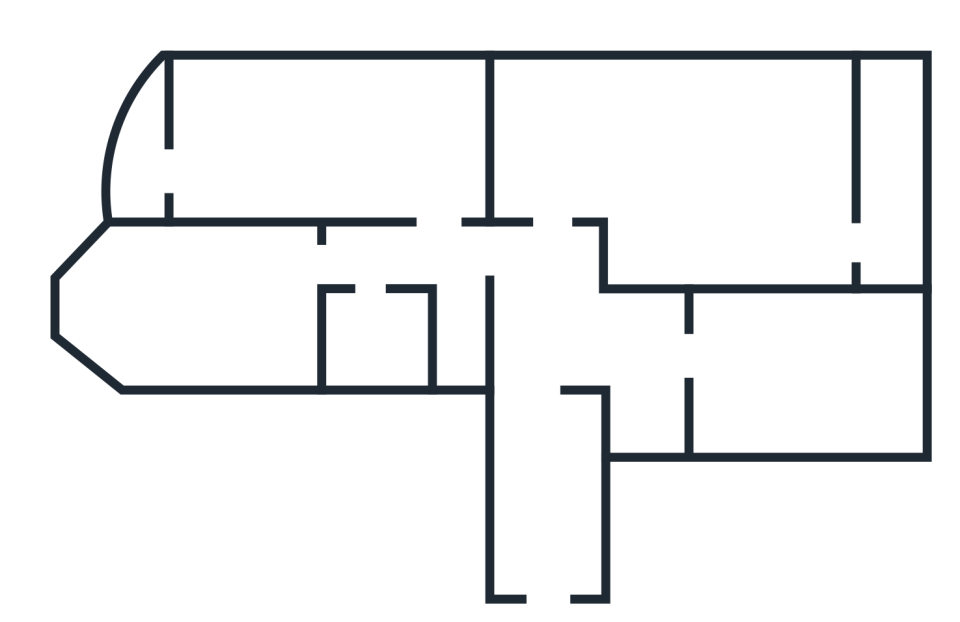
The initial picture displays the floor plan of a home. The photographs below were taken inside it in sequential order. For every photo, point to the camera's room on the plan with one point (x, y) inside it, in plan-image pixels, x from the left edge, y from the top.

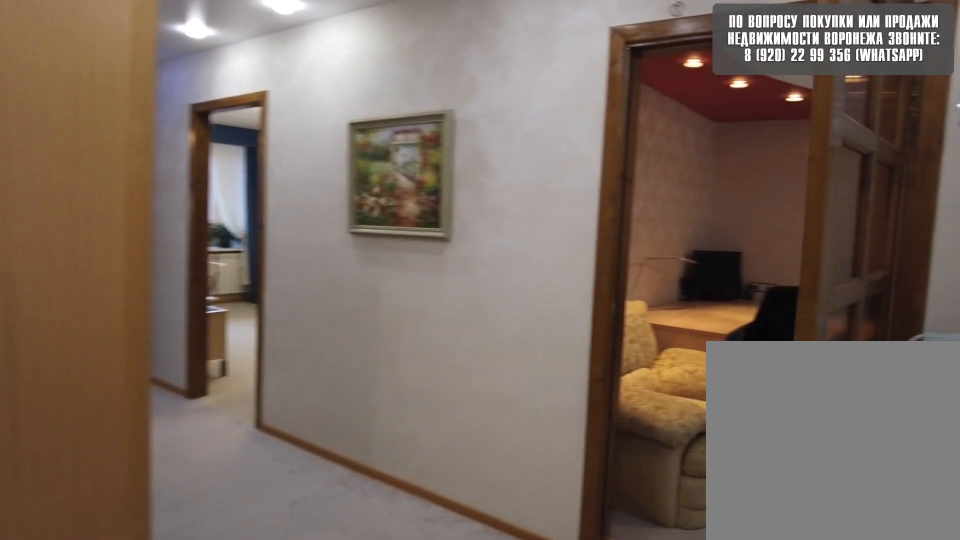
(564, 343)
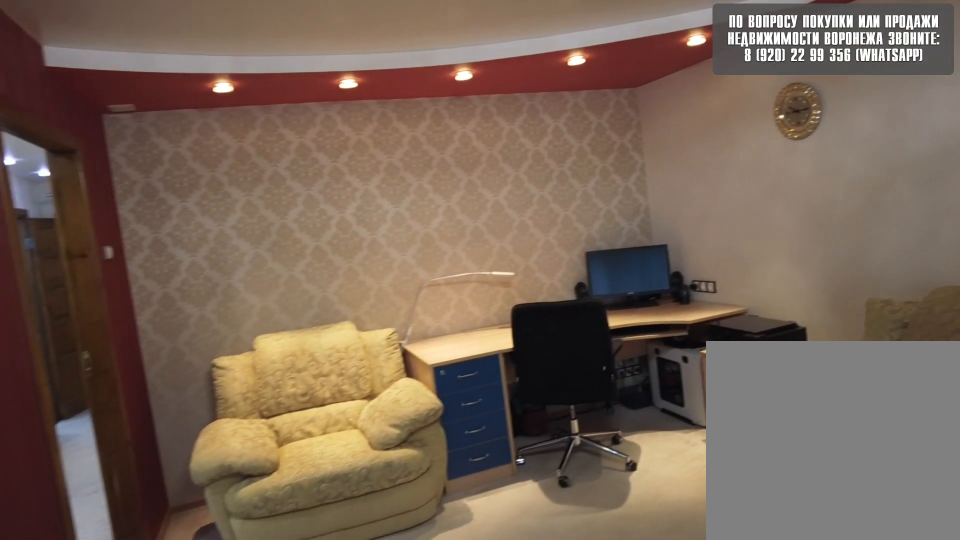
(625, 156)
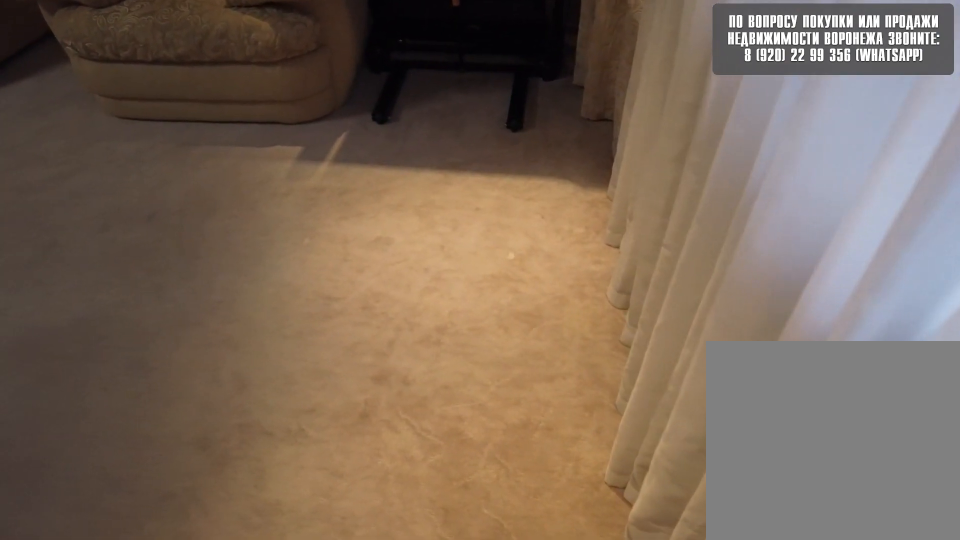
(625, 156)
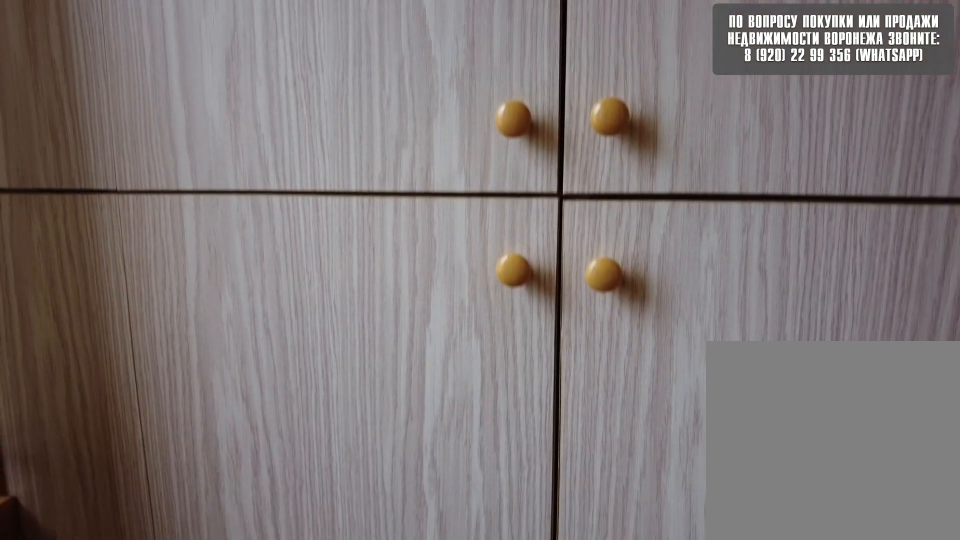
(911, 234)
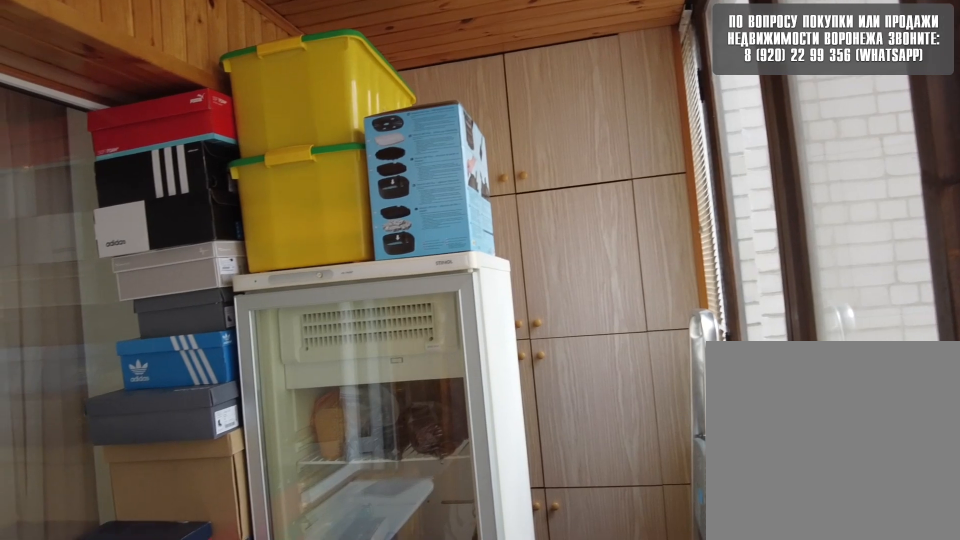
(911, 234)
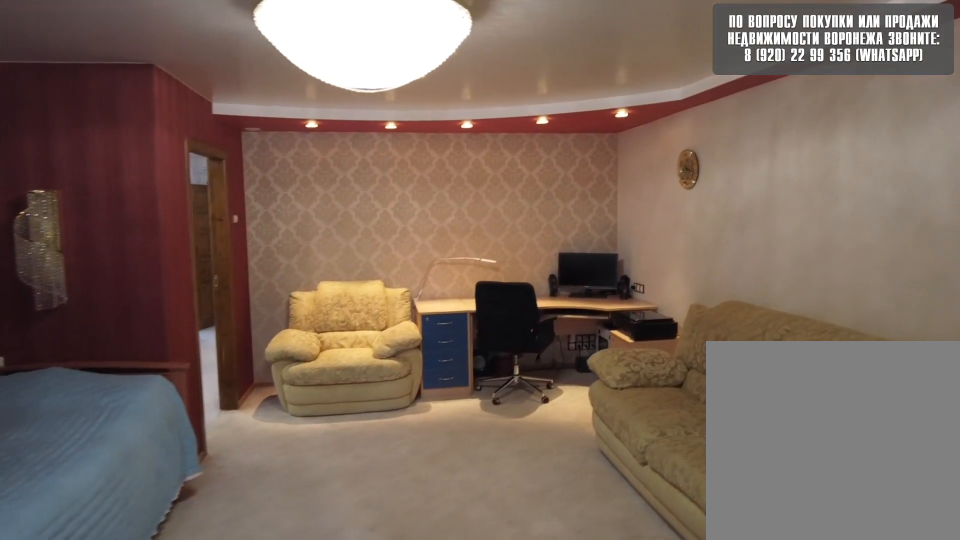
(757, 228)
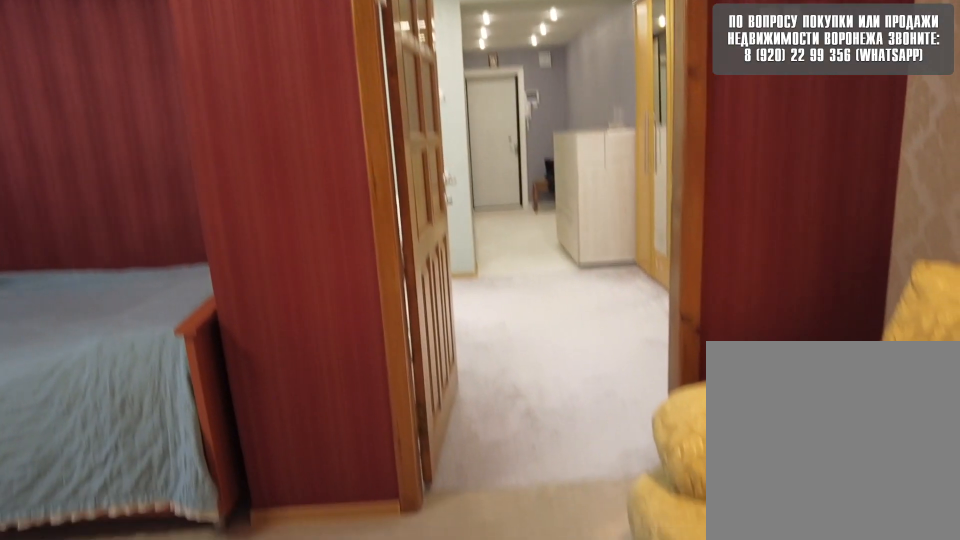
(549, 183)
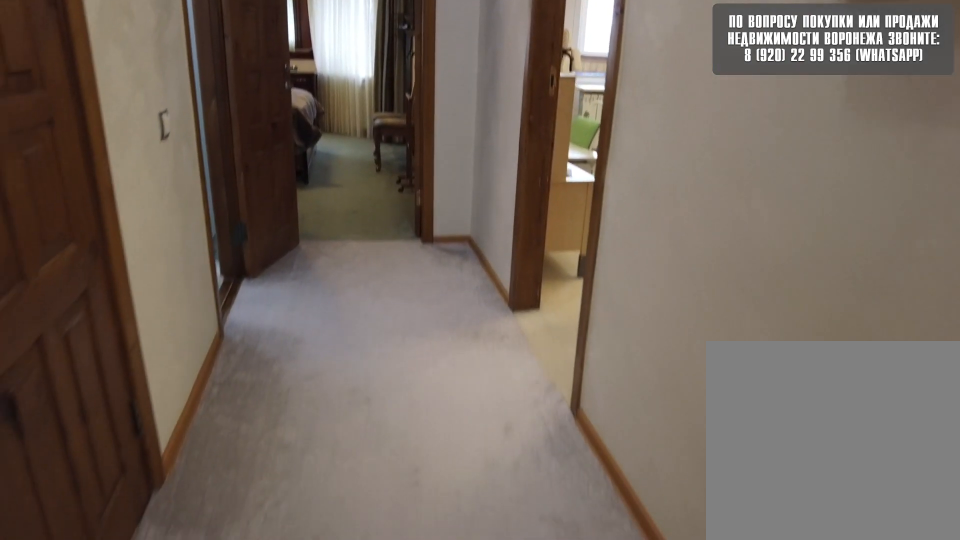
(548, 269)
